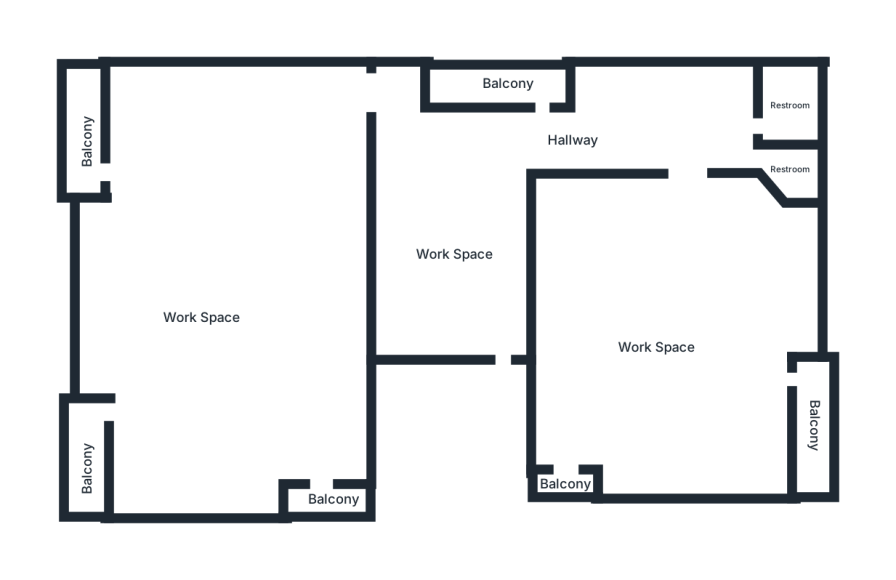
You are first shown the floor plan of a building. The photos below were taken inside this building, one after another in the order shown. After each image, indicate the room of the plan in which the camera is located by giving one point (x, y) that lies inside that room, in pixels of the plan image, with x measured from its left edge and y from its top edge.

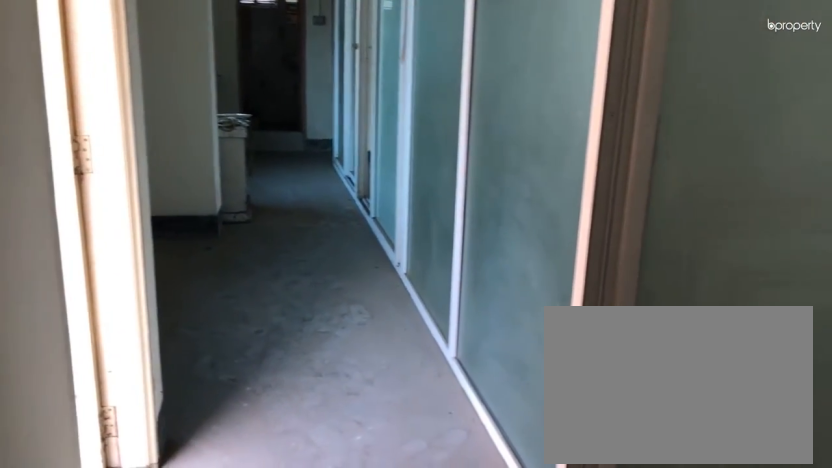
(453, 254)
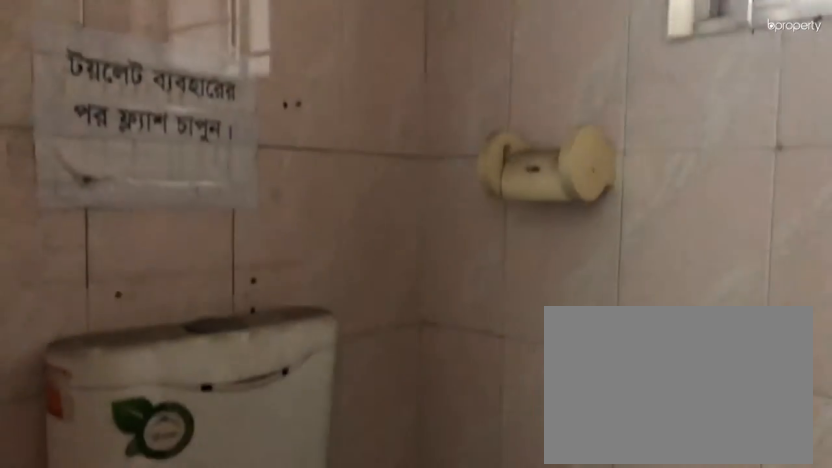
(792, 117)
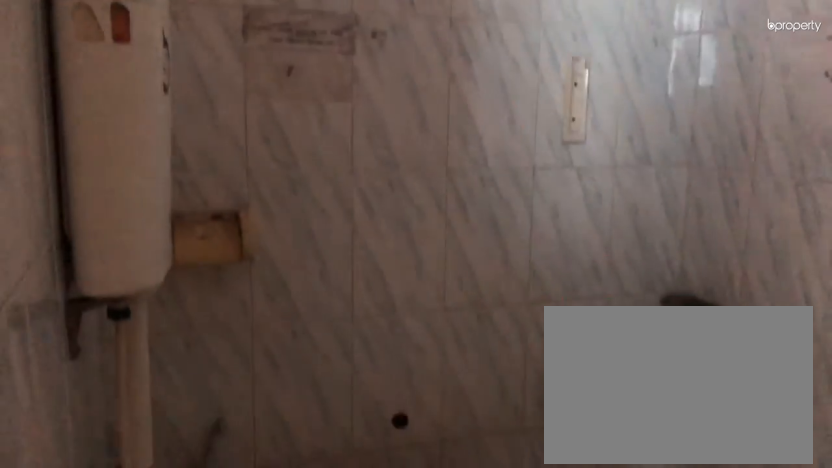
(794, 173)
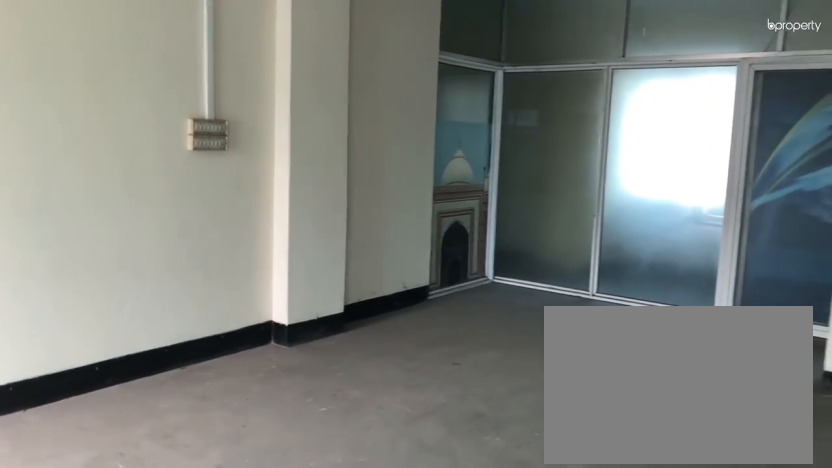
(657, 340)
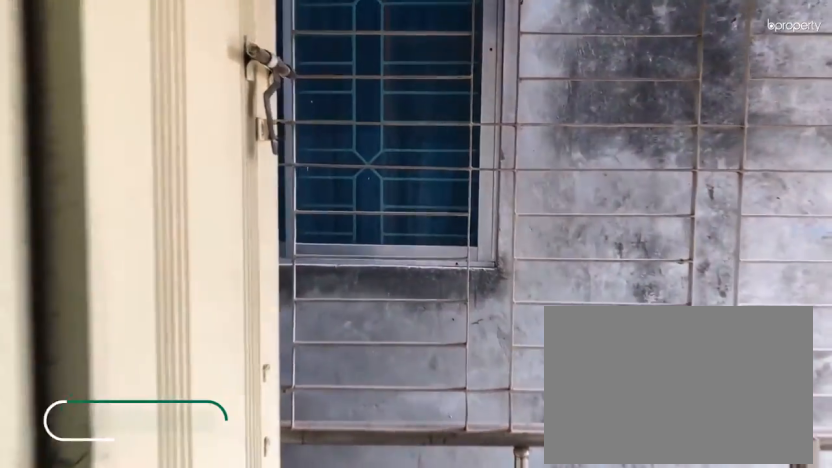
(566, 476)
